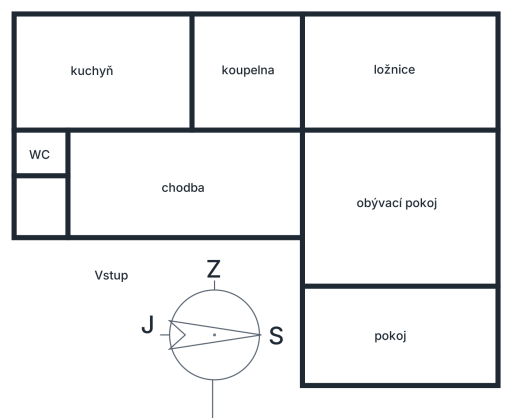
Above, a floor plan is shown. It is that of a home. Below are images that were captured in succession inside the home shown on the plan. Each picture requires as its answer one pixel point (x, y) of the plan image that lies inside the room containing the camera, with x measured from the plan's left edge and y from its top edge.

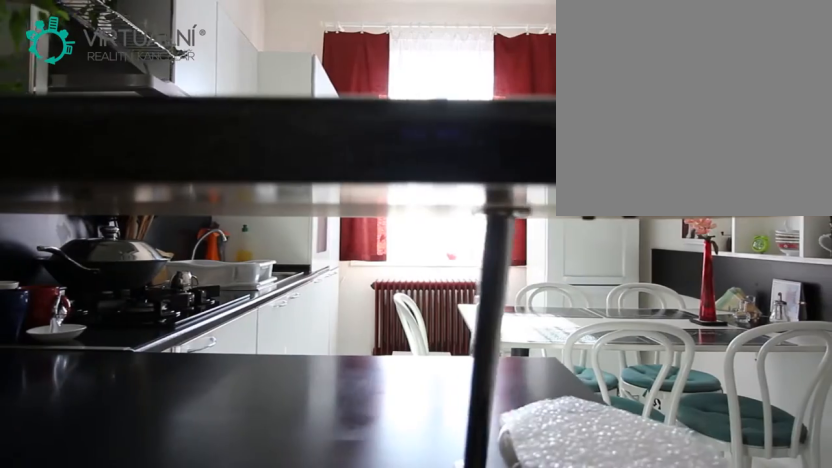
(103, 71)
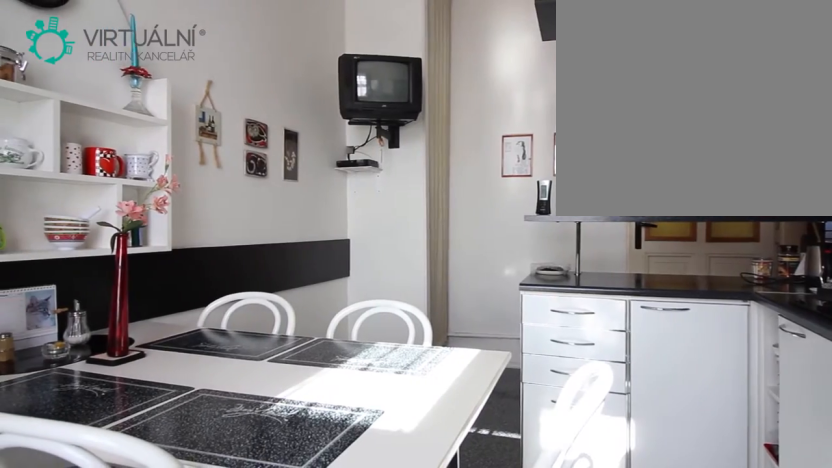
(103, 71)
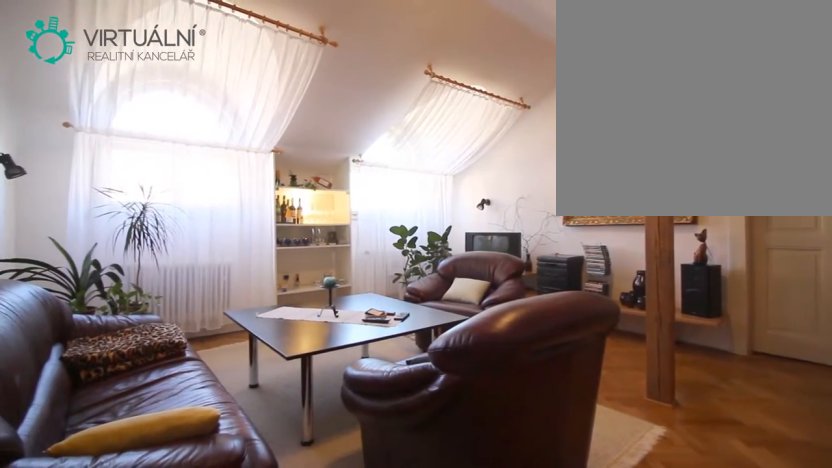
(400, 208)
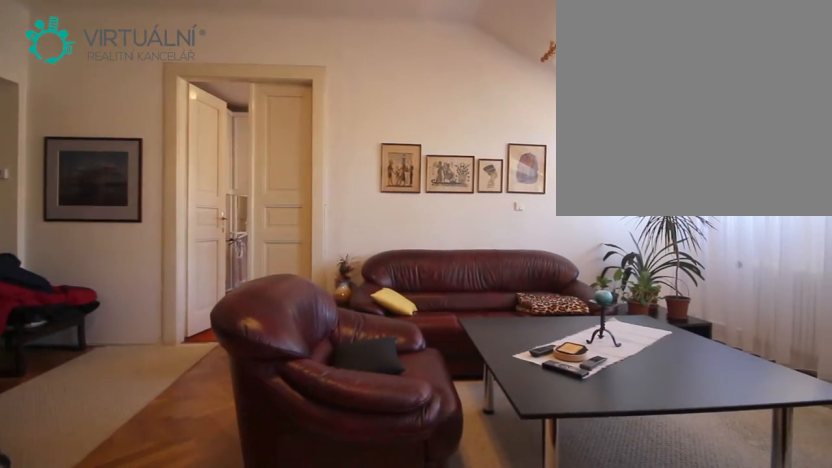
(400, 208)
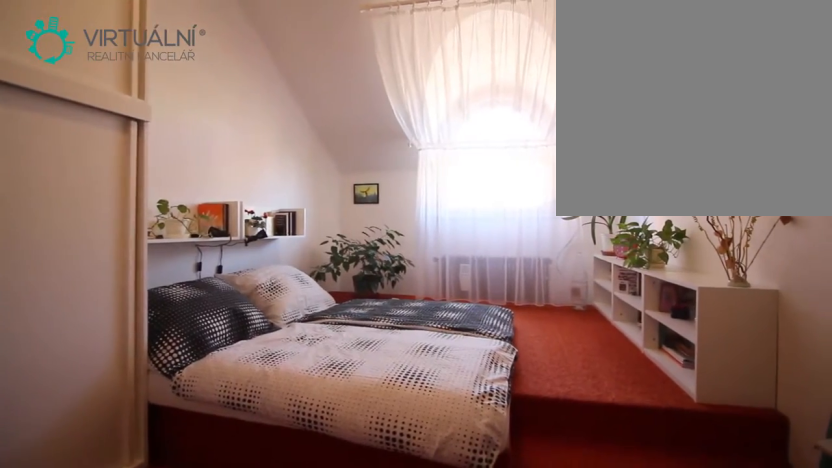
(400, 71)
